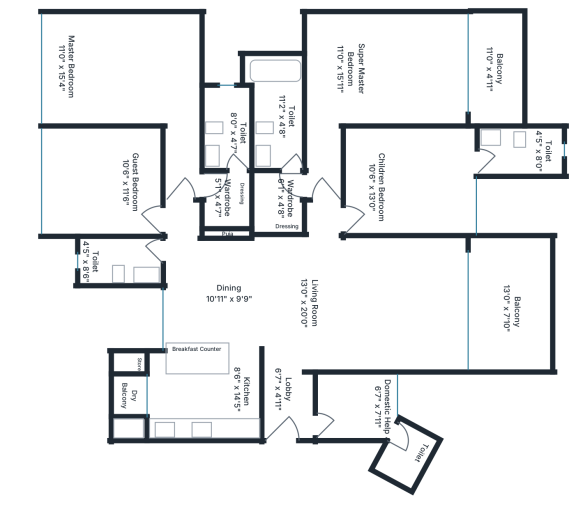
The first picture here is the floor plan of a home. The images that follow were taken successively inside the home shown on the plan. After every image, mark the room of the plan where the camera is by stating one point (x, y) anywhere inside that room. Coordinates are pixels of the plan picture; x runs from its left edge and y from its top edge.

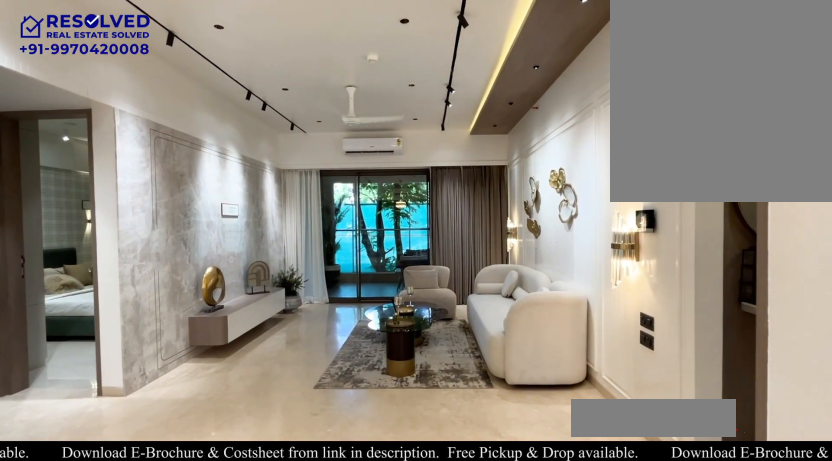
(385, 305)
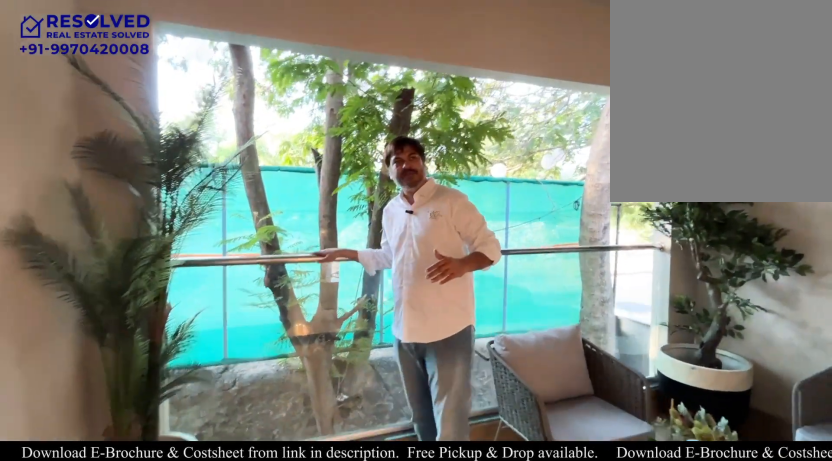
(510, 304)
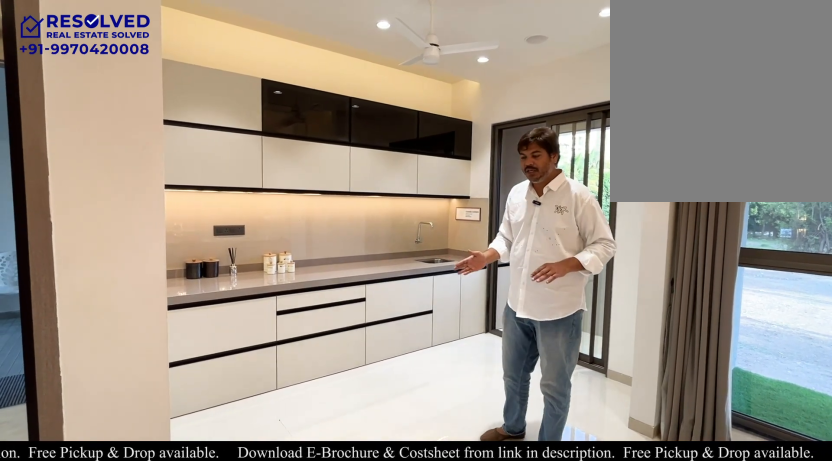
(204, 396)
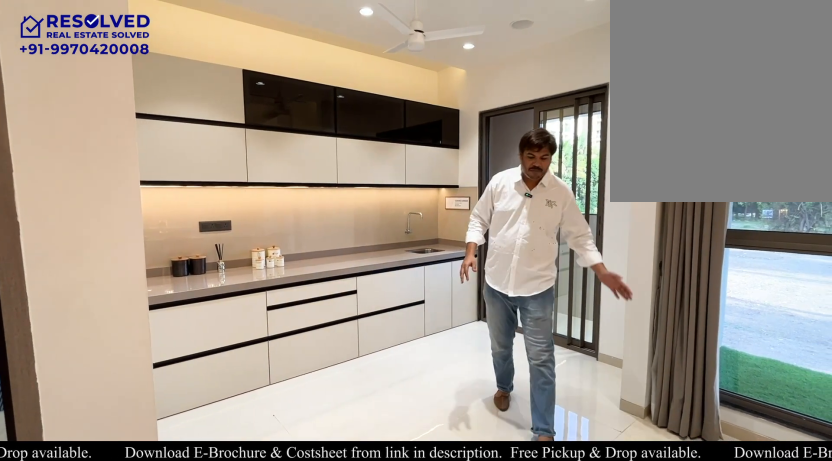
(204, 395)
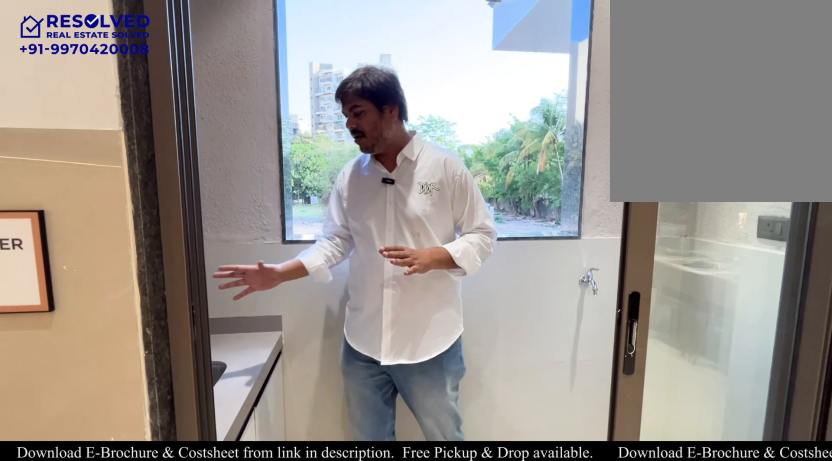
(129, 397)
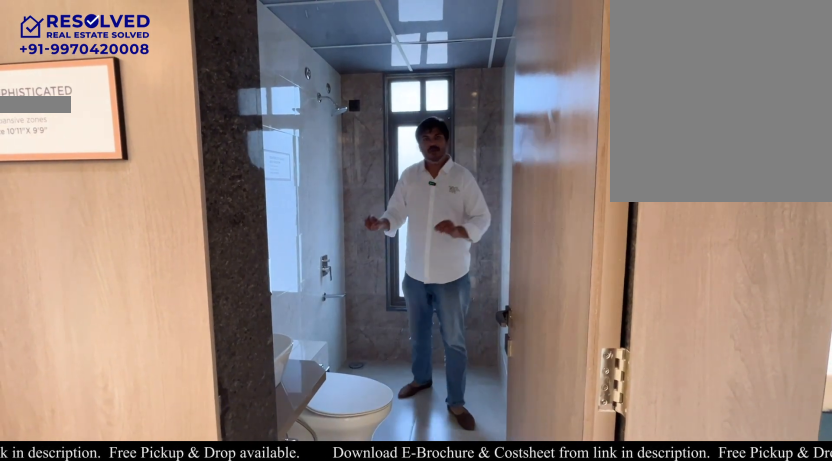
(119, 261)
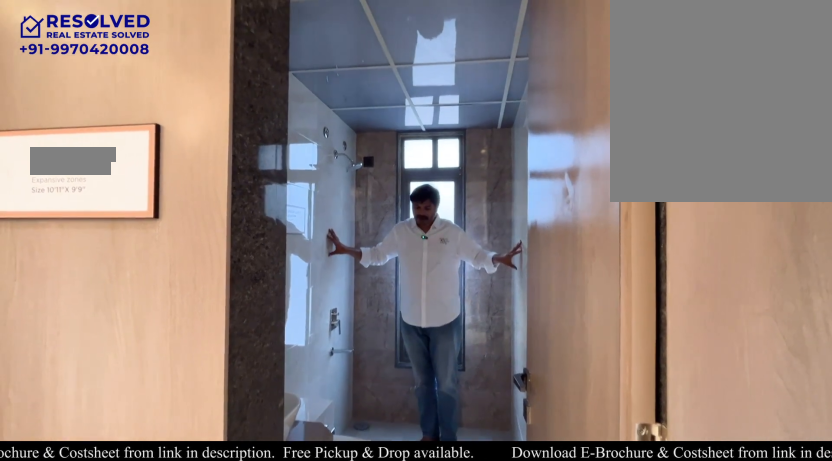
(119, 261)
